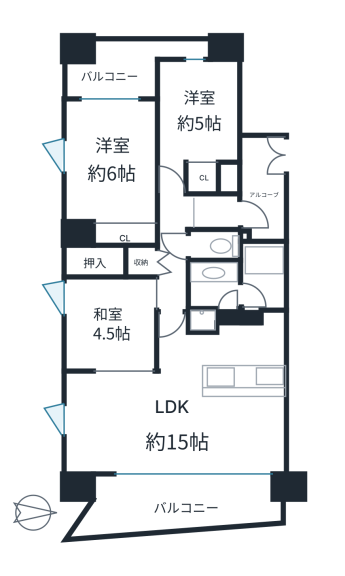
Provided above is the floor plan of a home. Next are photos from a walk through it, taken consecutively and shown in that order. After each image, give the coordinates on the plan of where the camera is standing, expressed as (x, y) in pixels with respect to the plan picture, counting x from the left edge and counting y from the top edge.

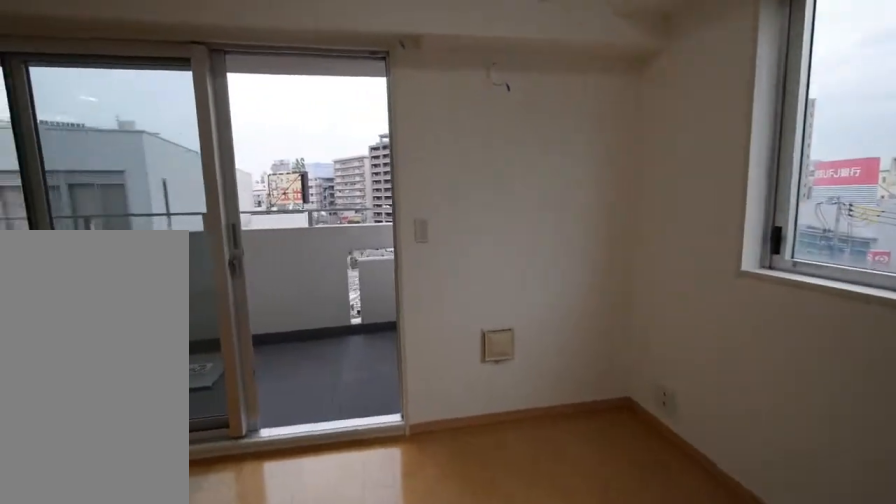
(111, 410)
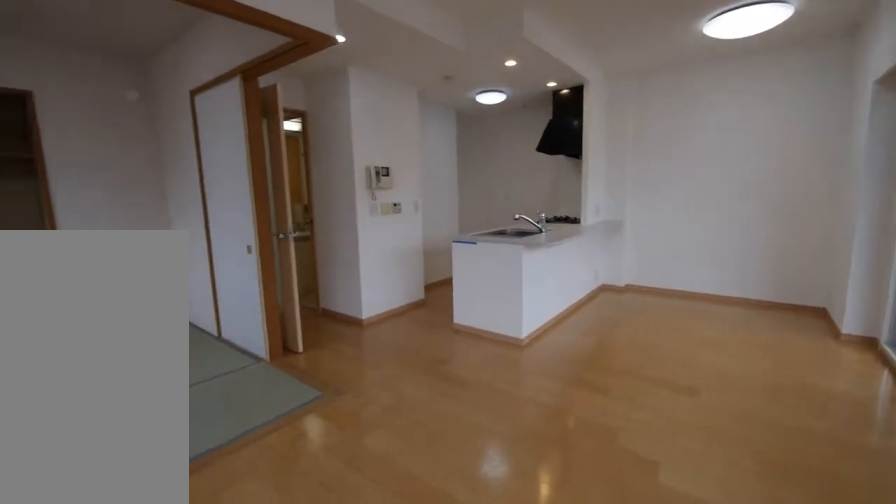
(111, 410)
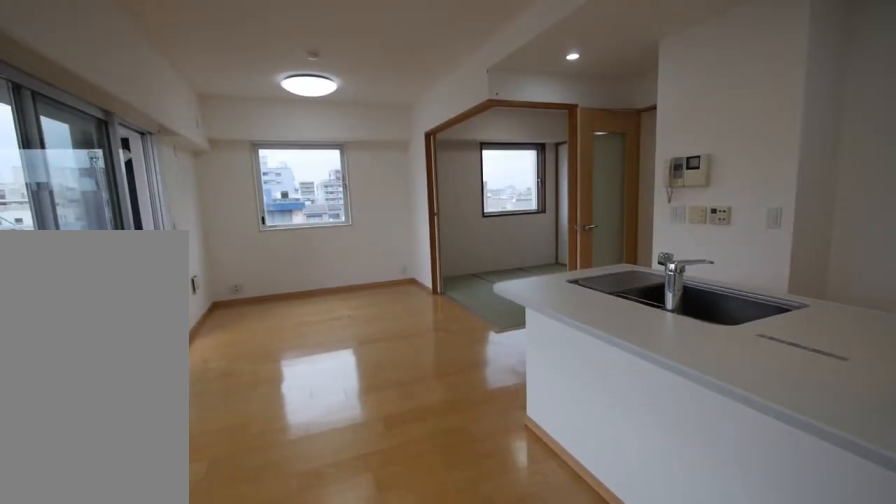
(225, 430)
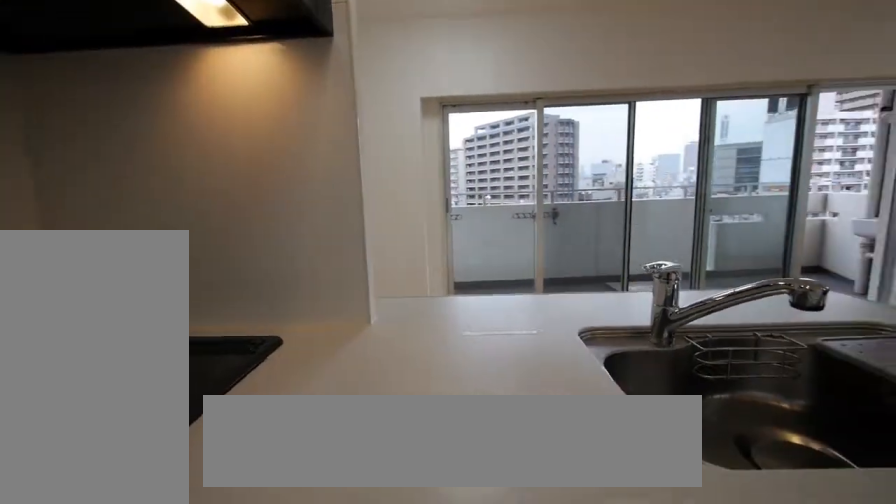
(225, 347)
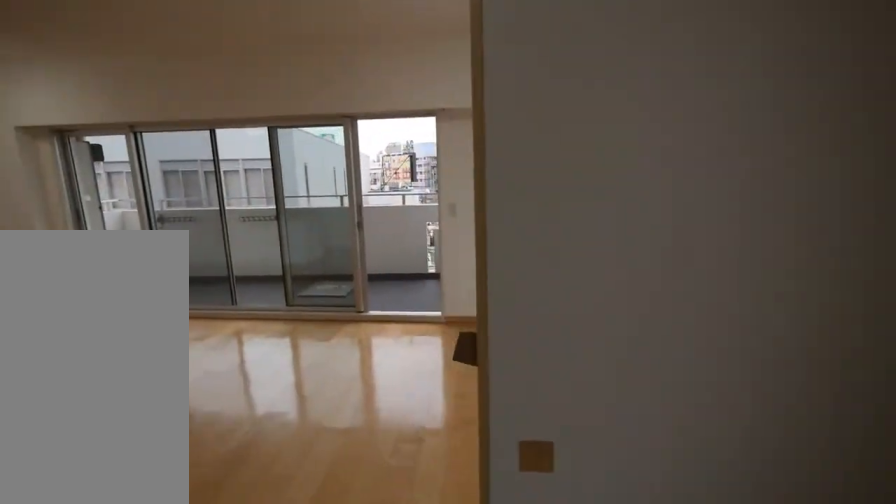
(99, 336)
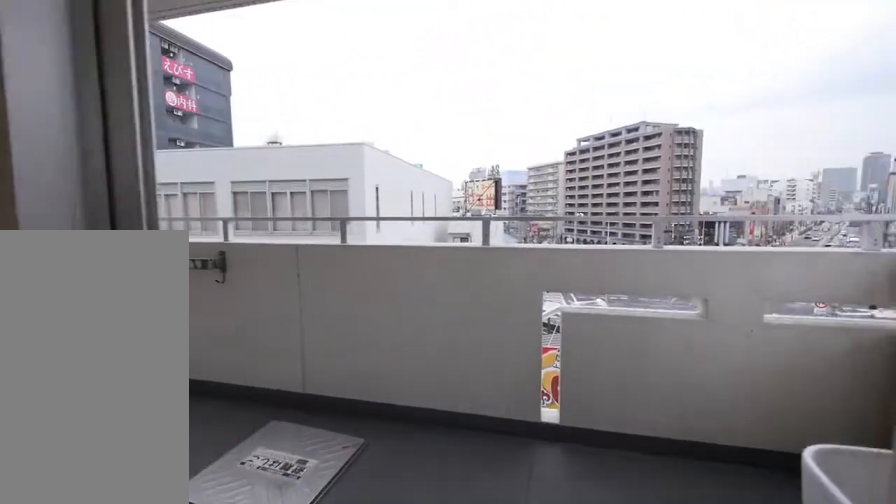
(111, 505)
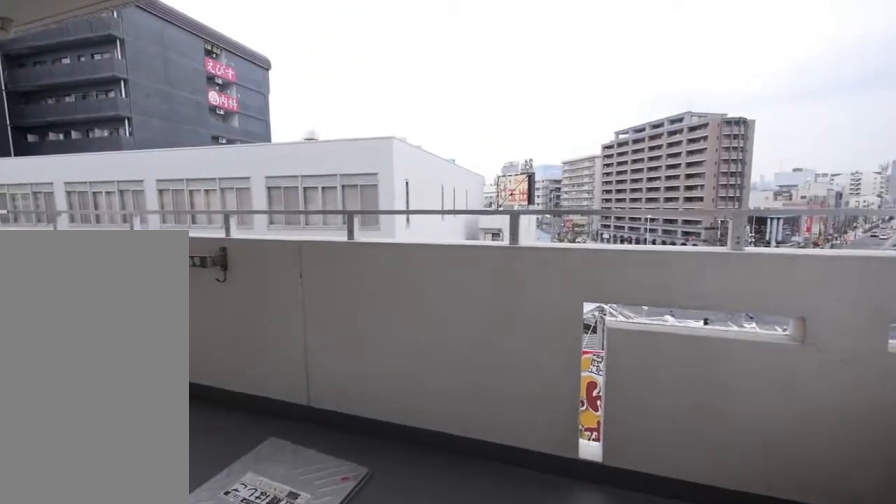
(112, 505)
